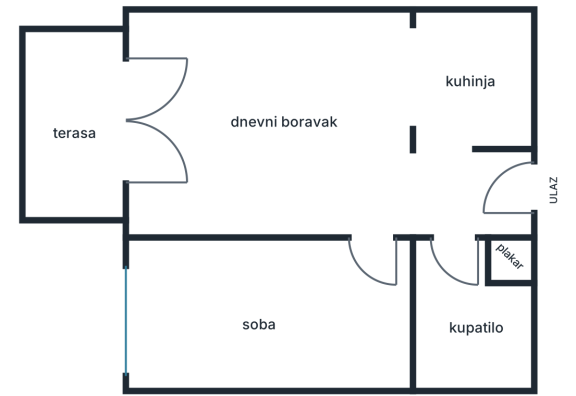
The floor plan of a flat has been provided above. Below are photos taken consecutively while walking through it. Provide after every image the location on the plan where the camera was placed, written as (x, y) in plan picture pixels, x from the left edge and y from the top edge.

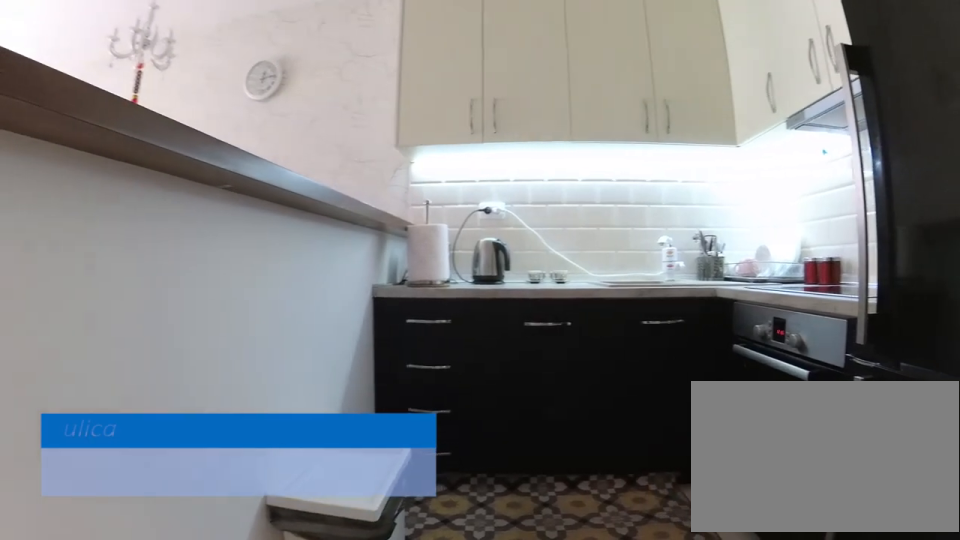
(458, 183)
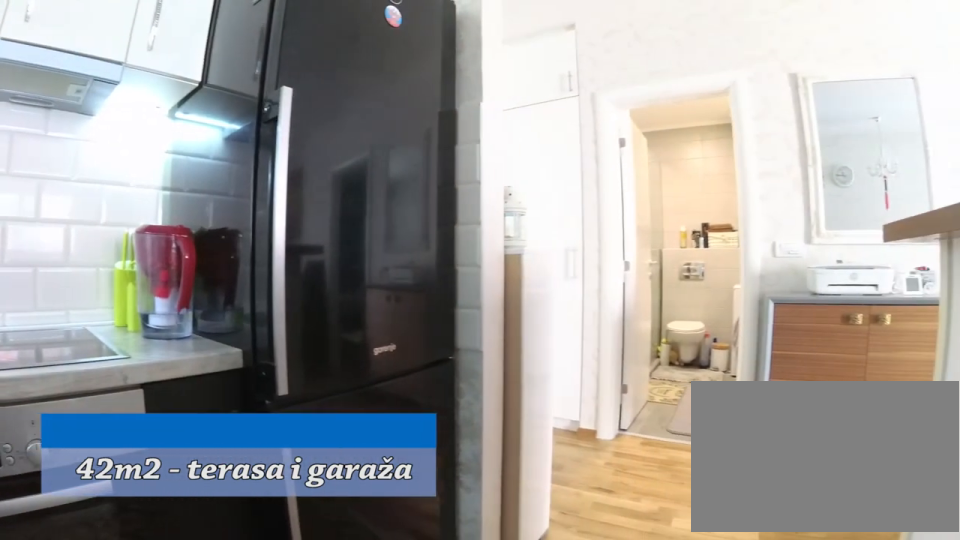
(441, 41)
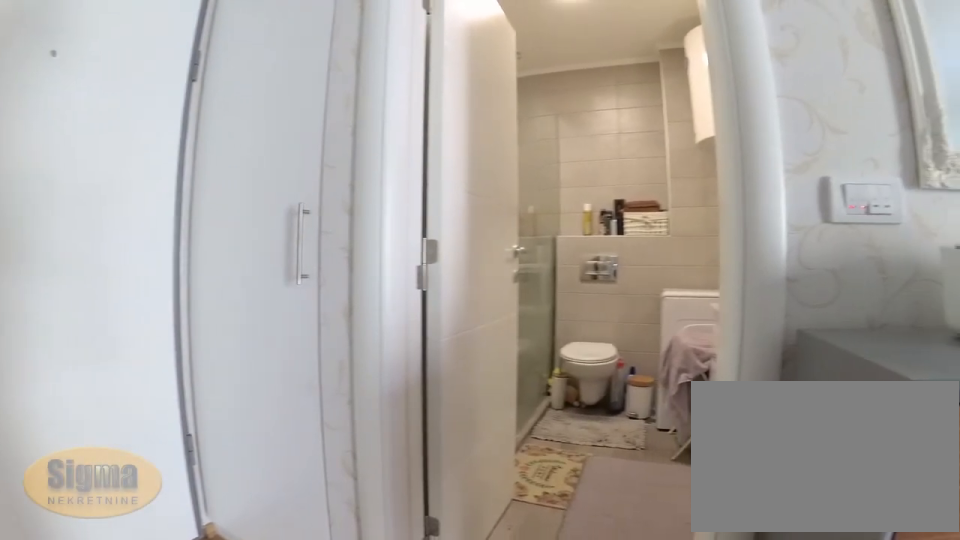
(445, 146)
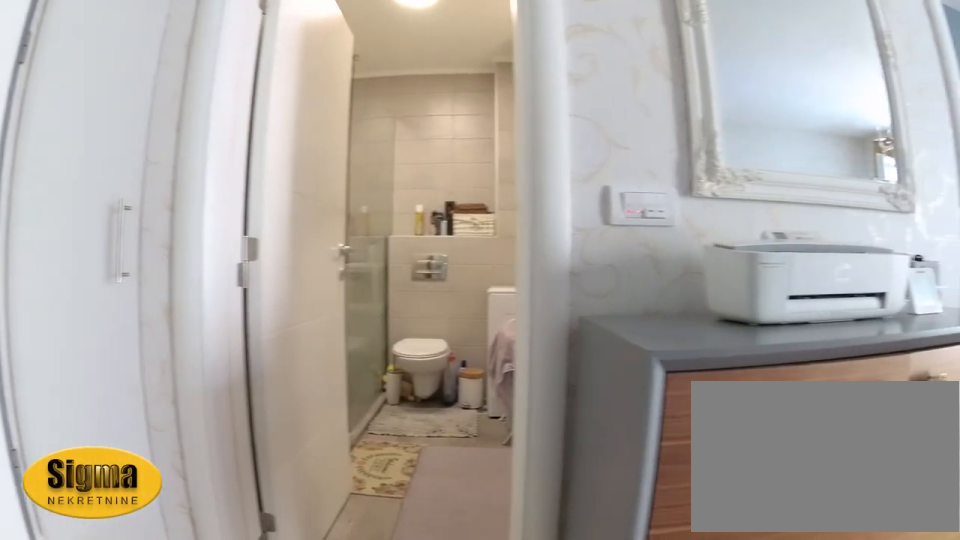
(451, 149)
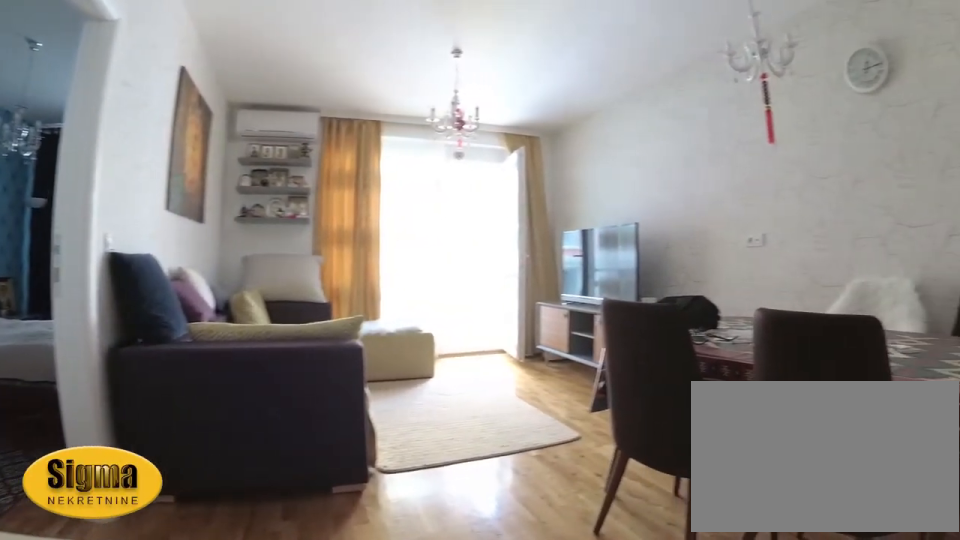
(447, 181)
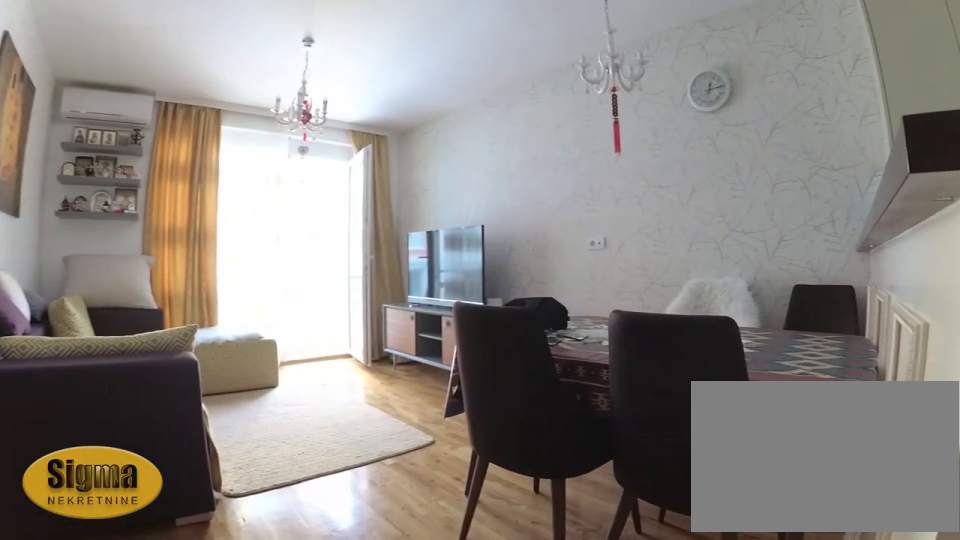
(436, 179)
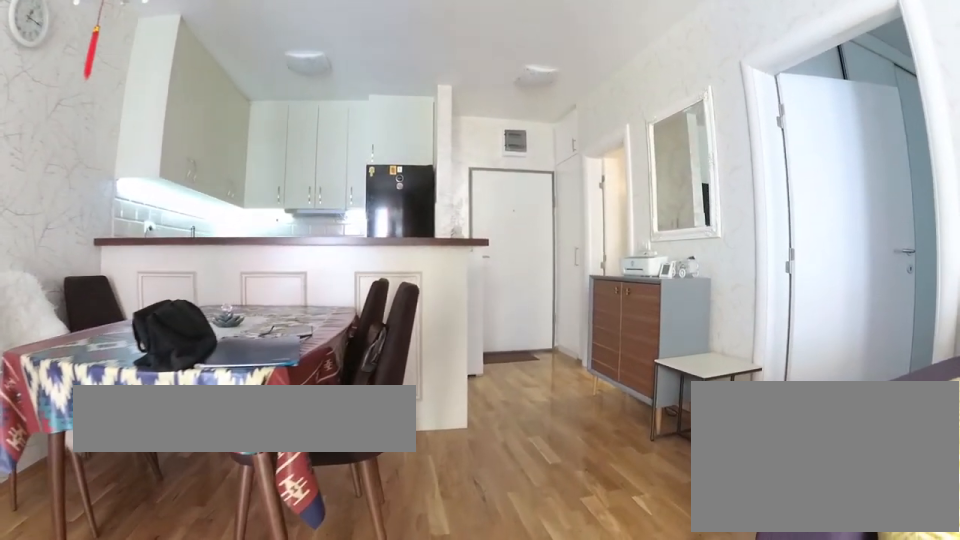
(231, 126)
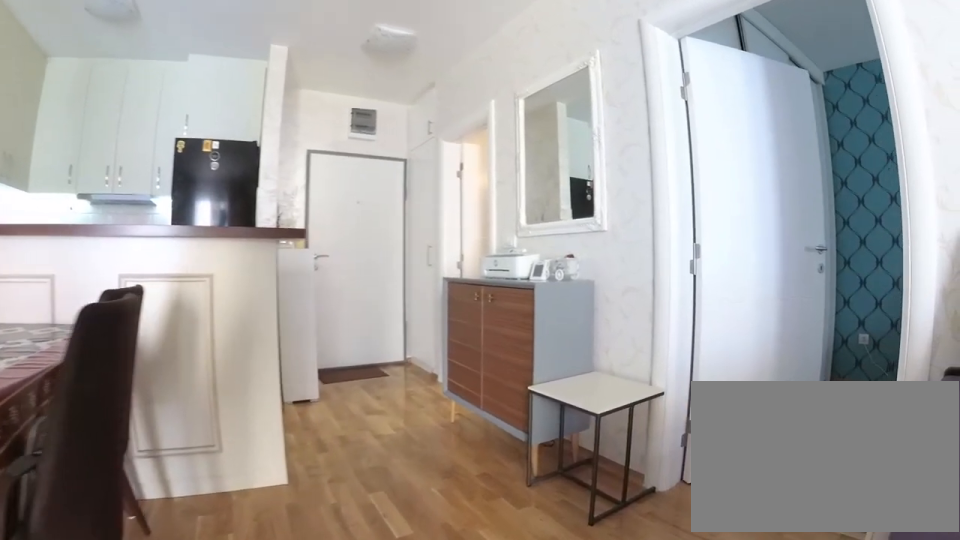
(275, 144)
